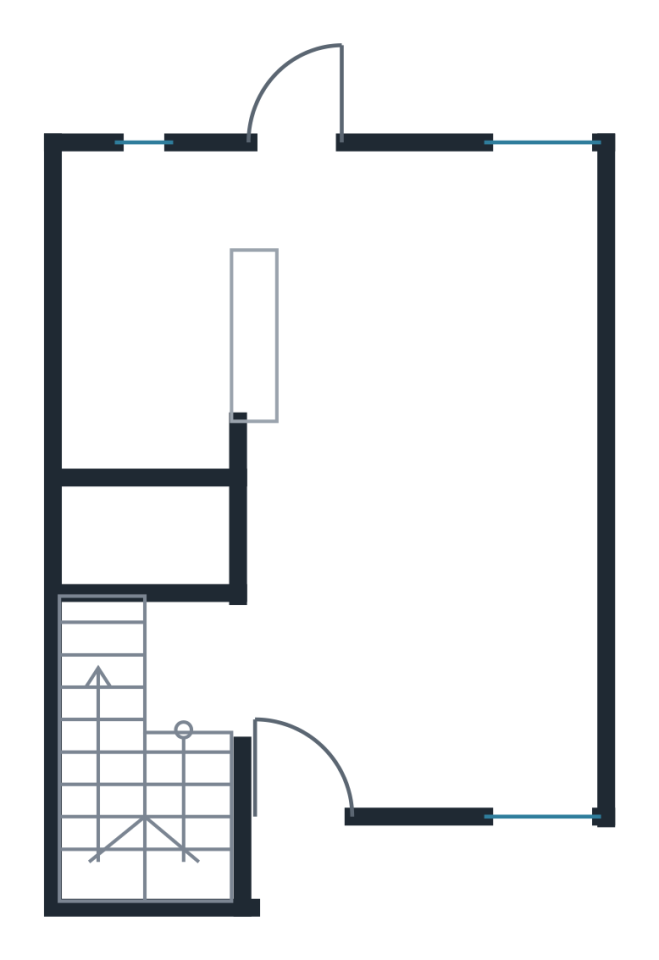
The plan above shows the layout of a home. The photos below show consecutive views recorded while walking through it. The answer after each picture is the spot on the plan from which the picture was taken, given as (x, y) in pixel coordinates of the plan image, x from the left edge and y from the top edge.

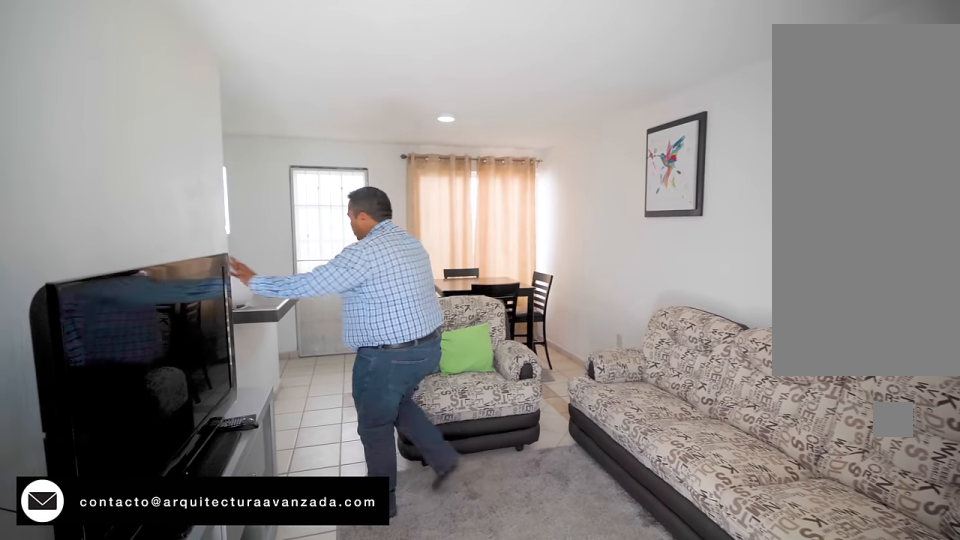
(326, 724)
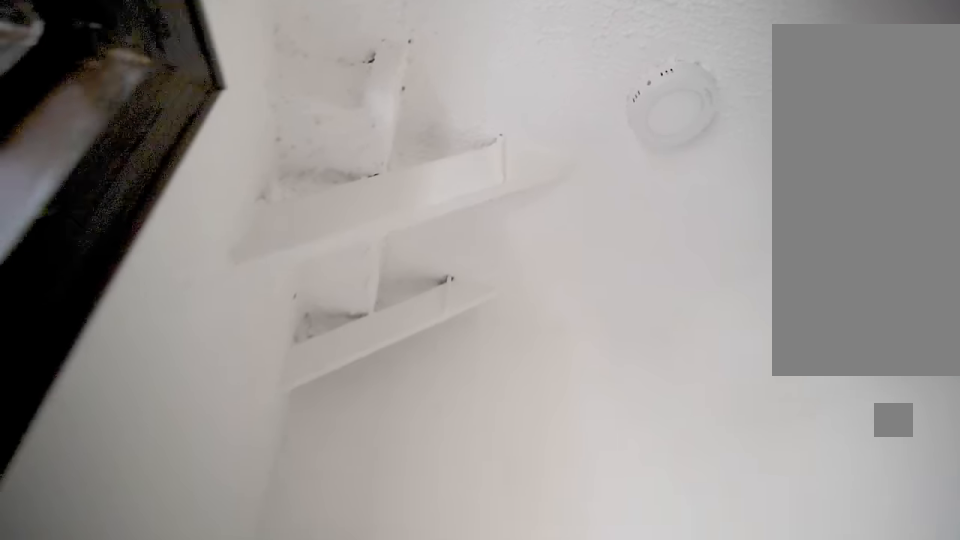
(237, 662)
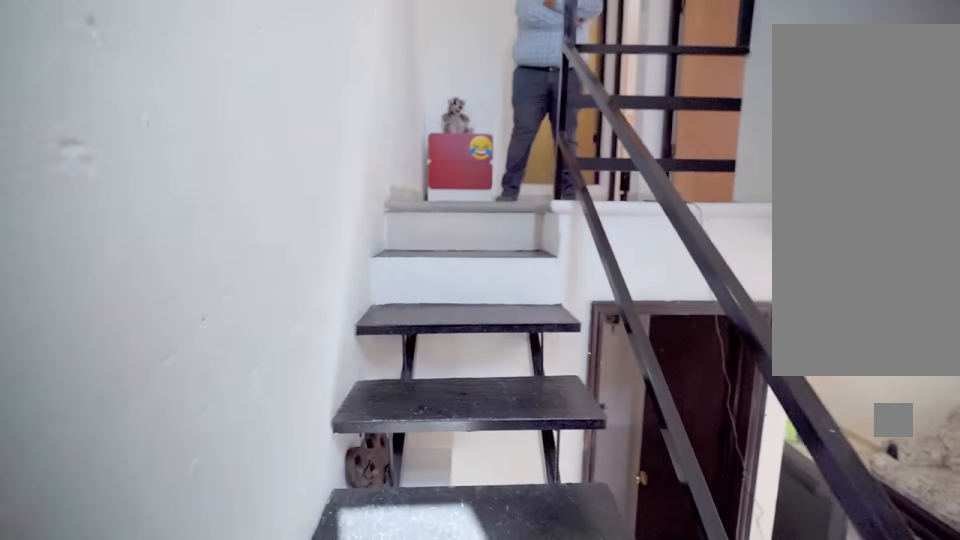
(208, 752)
